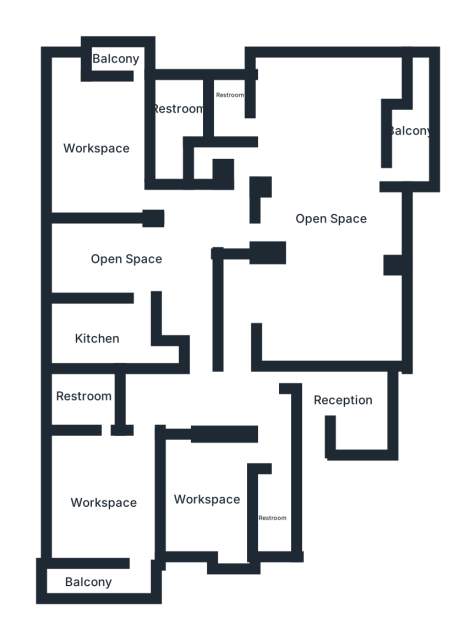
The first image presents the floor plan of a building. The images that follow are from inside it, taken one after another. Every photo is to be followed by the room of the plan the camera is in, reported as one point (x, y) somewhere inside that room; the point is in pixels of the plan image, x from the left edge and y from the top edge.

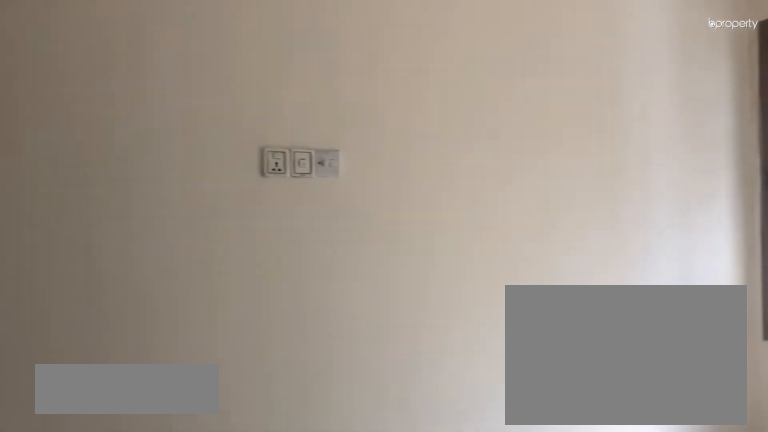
(341, 408)
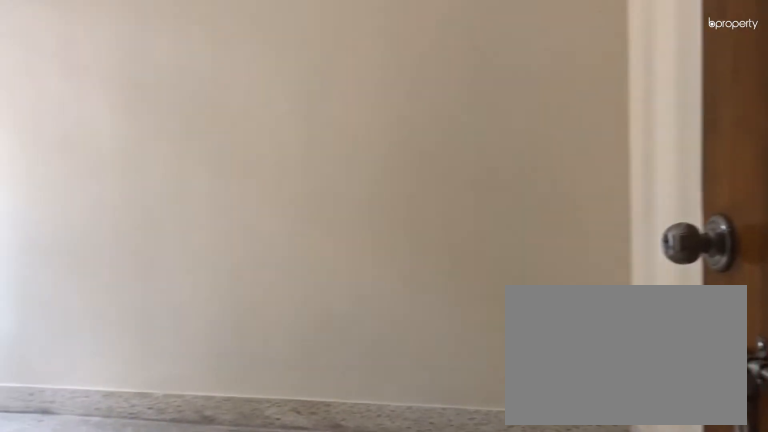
(207, 500)
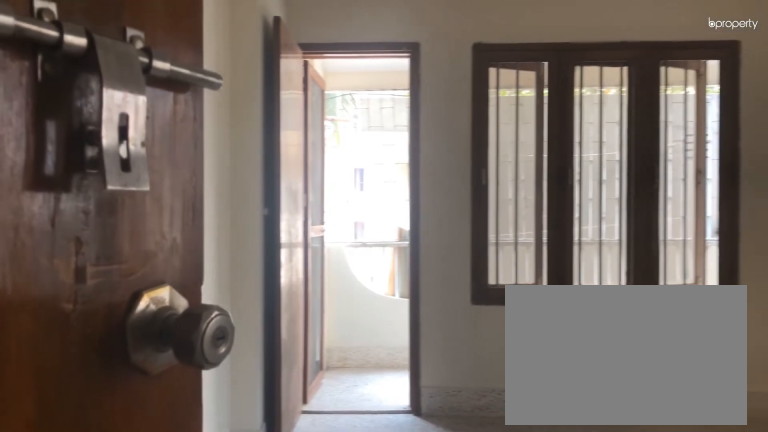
(108, 487)
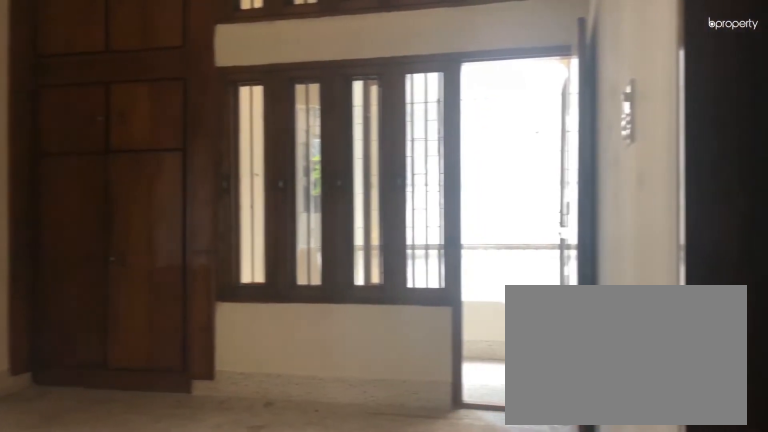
(97, 151)
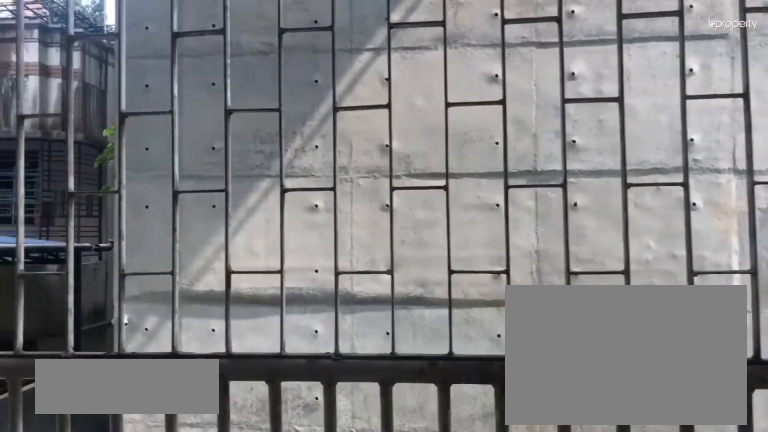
(117, 63)
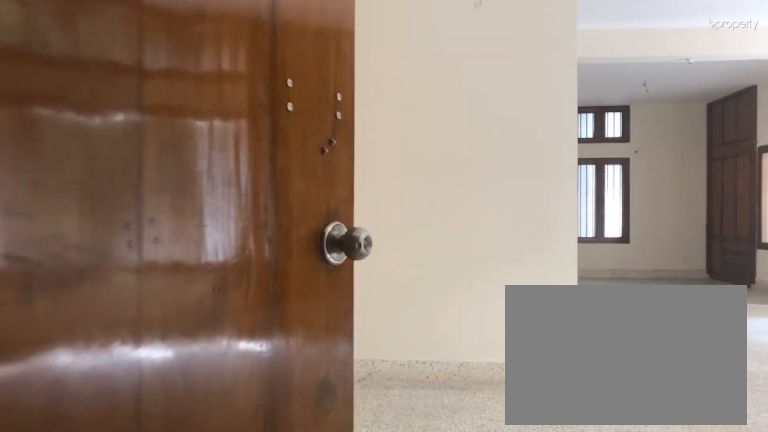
(254, 316)
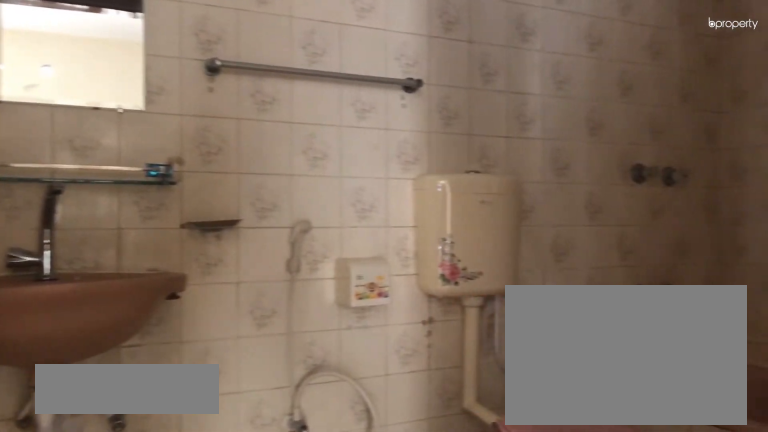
(229, 113)
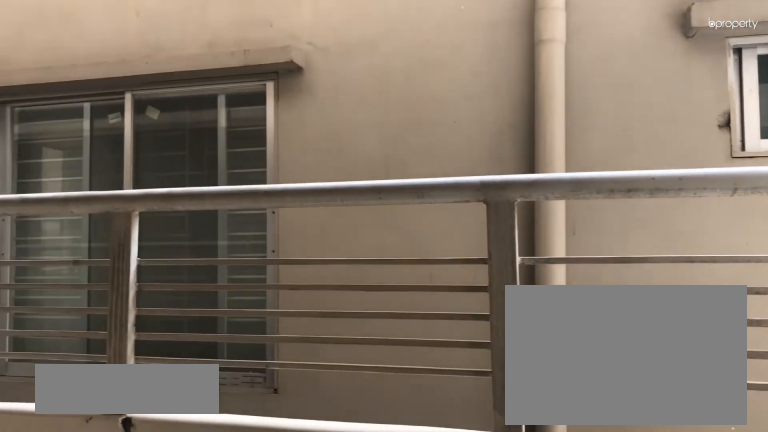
(405, 136)
